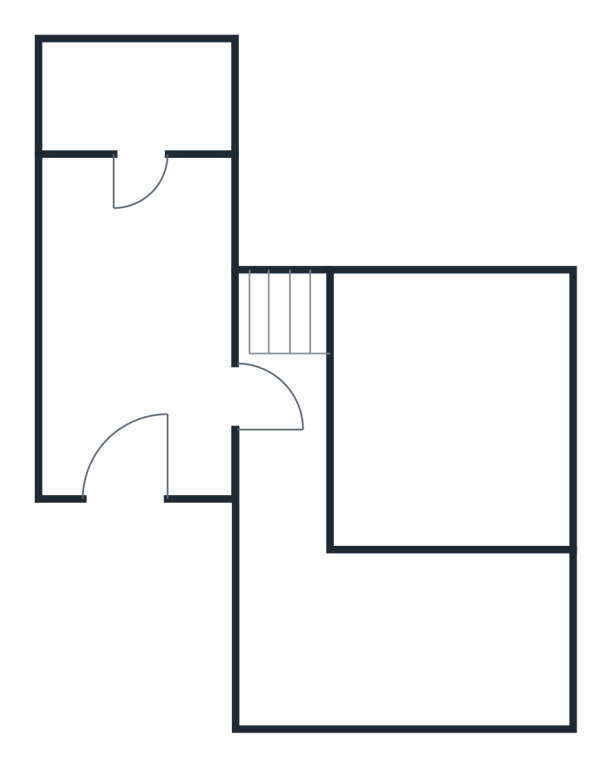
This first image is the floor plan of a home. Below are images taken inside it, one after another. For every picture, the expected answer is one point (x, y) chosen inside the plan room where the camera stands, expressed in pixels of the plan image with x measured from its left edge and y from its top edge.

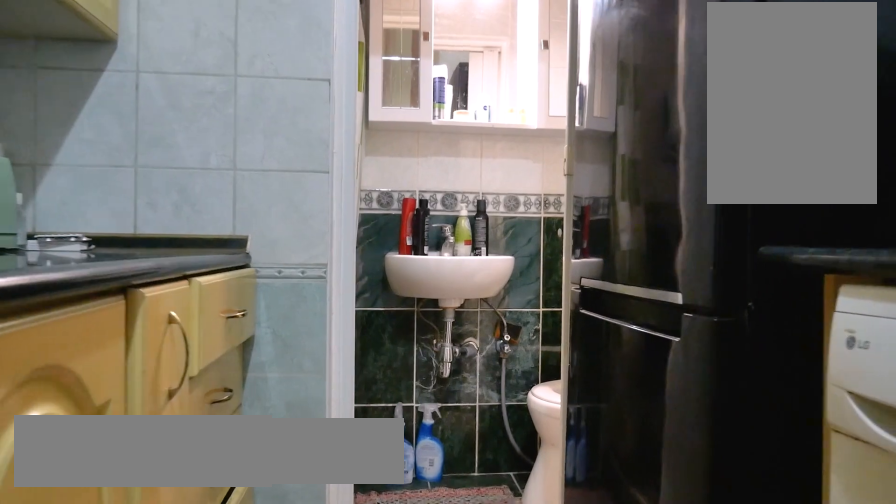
(138, 364)
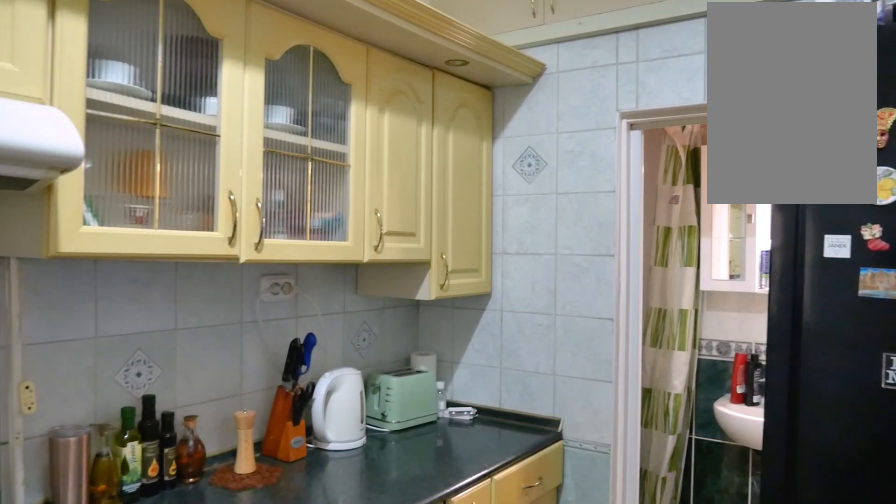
(138, 364)
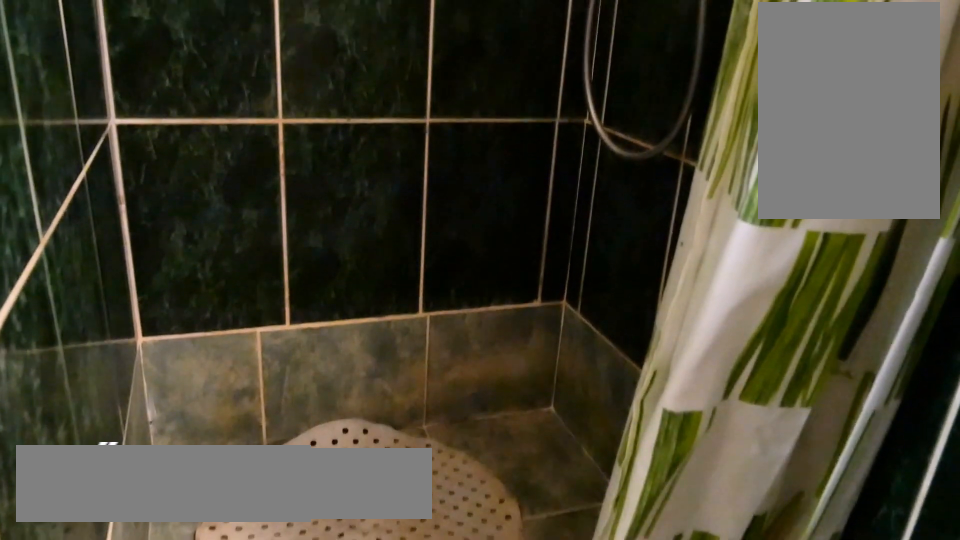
(138, 107)
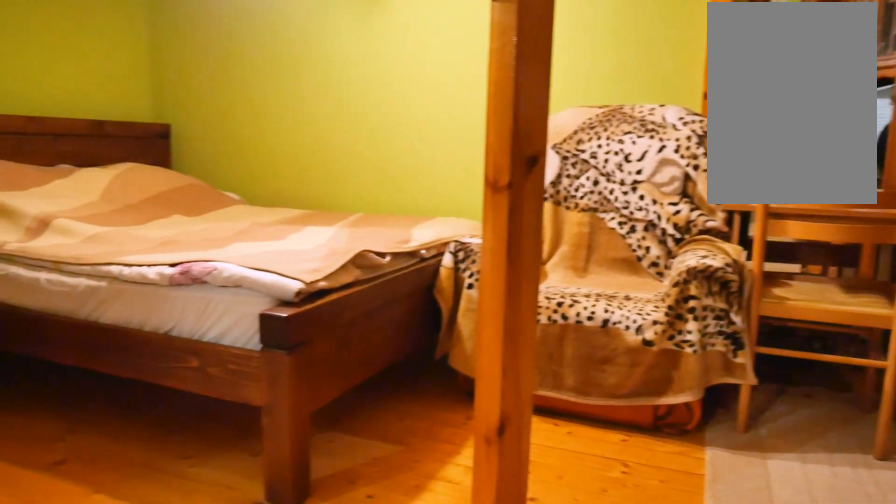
(402, 491)
